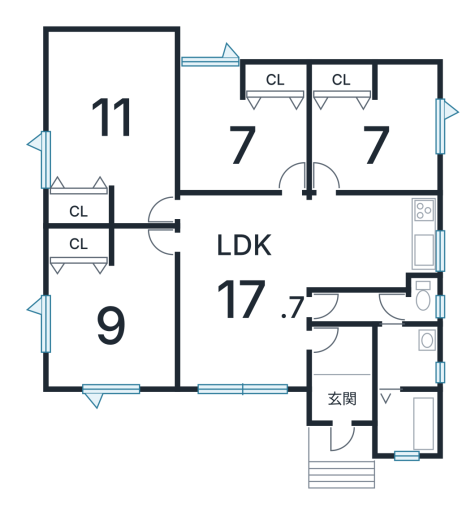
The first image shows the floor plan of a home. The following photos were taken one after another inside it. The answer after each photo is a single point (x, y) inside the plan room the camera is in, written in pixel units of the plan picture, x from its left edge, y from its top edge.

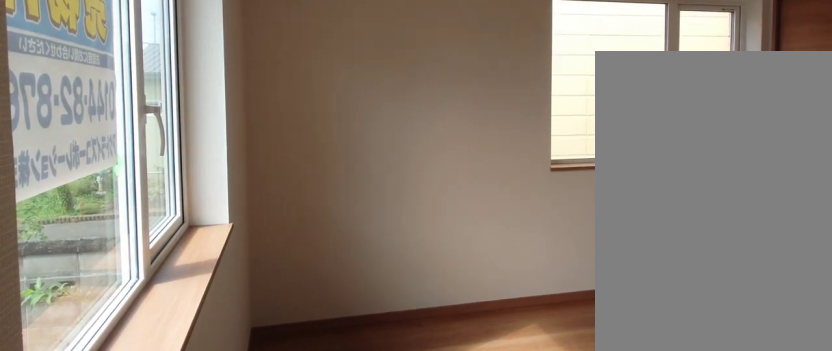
(105, 325)
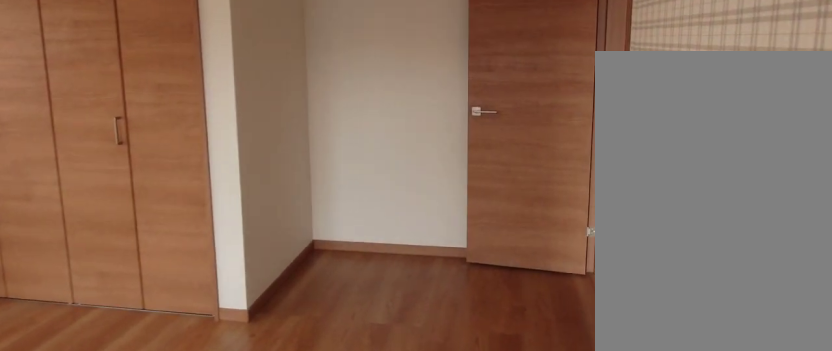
(105, 325)
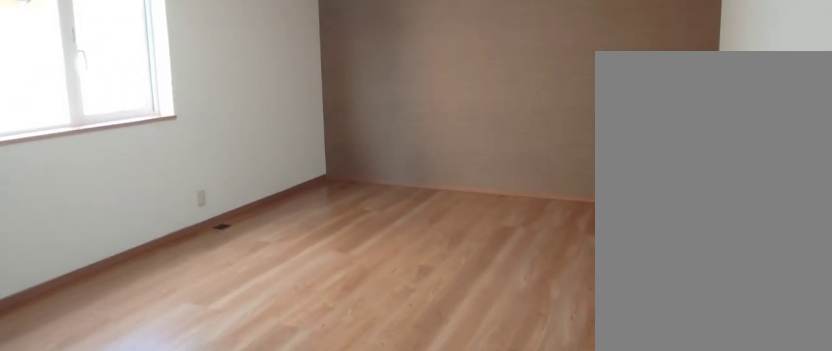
(107, 123)
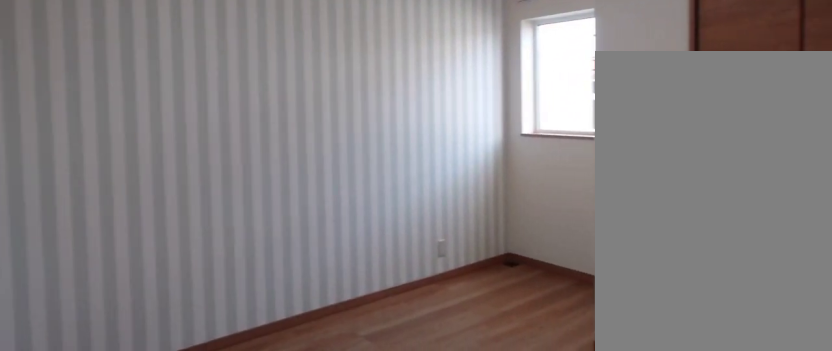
(238, 147)
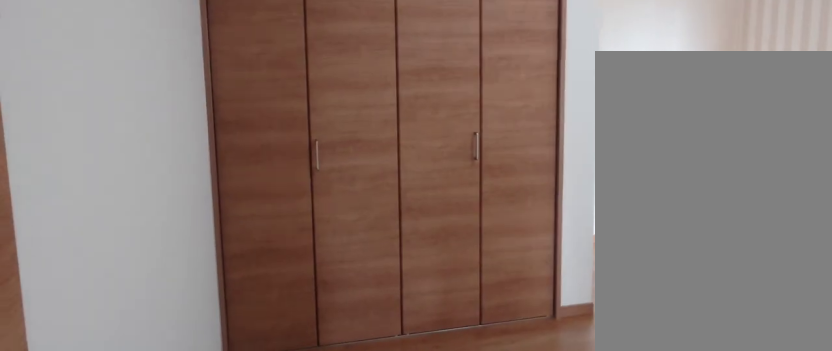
(378, 157)
